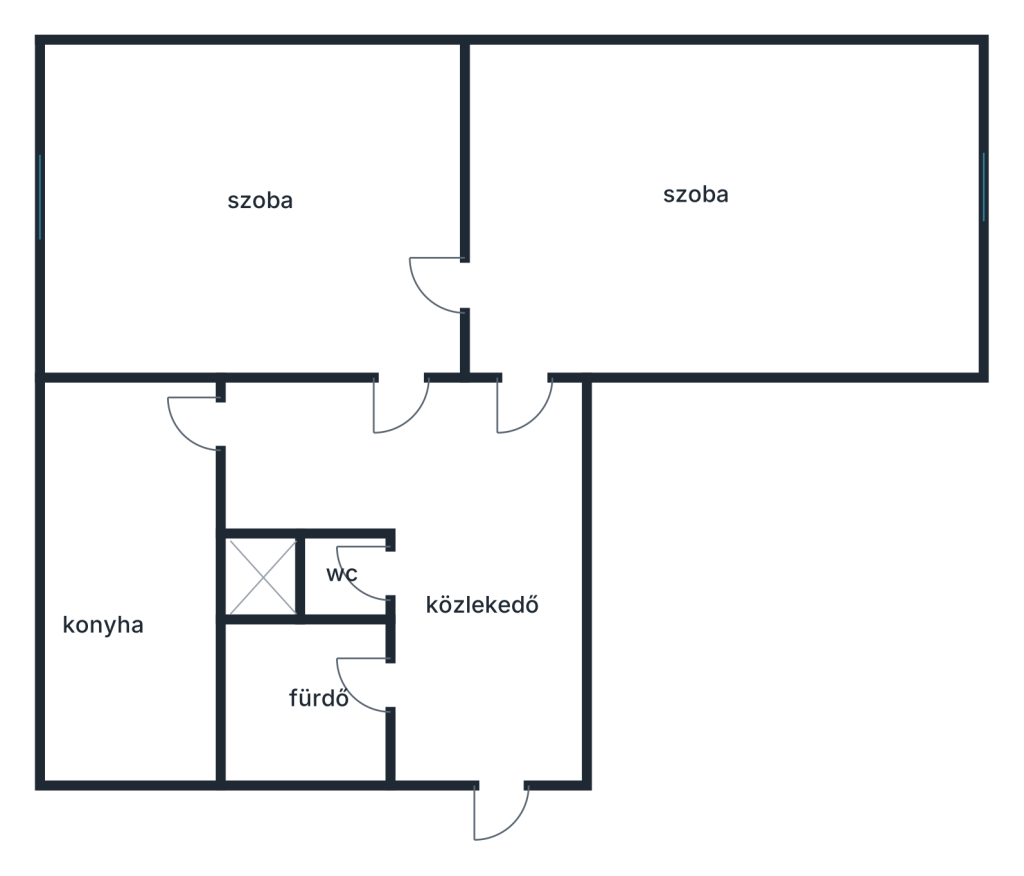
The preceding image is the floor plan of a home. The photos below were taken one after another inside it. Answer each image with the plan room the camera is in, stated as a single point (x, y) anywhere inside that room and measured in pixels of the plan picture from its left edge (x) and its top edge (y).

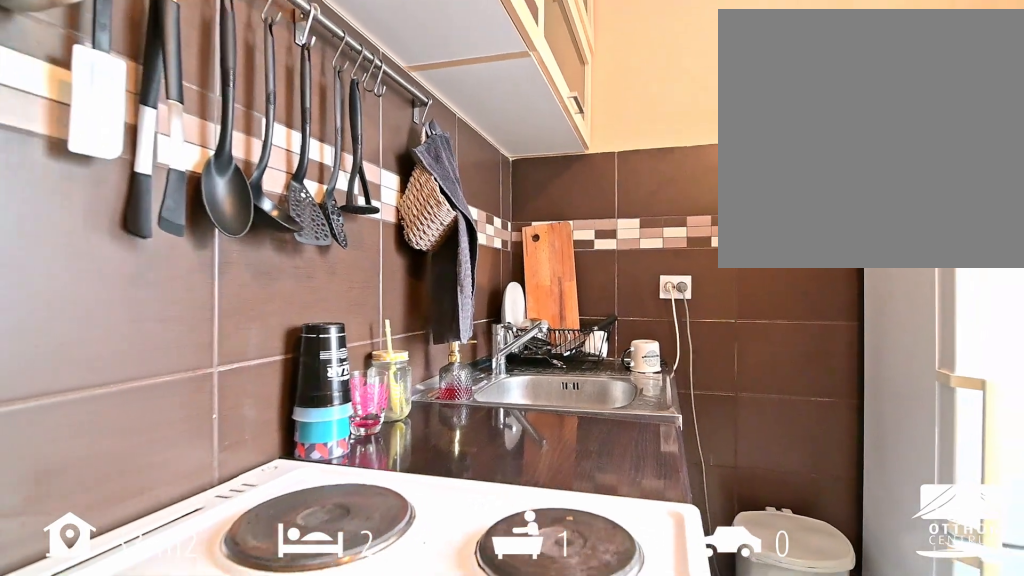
(130, 575)
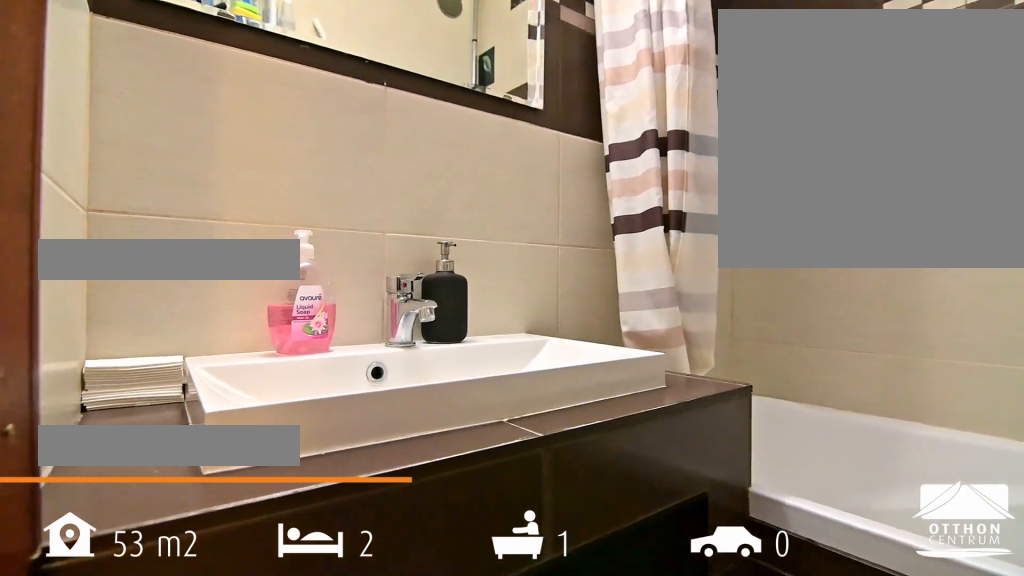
(307, 695)
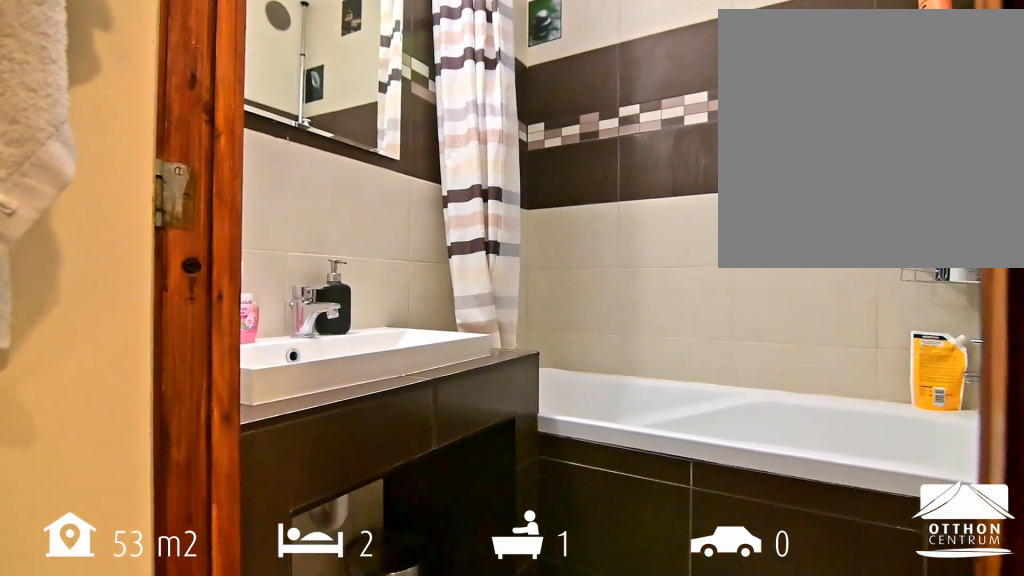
(307, 695)
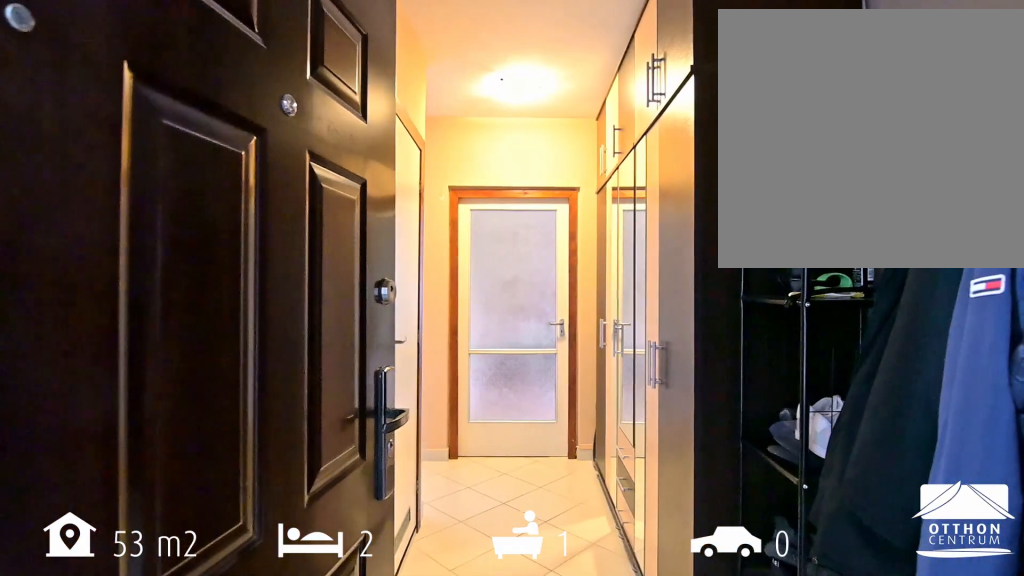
(477, 479)
